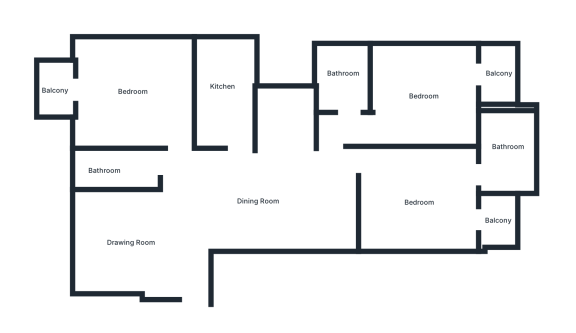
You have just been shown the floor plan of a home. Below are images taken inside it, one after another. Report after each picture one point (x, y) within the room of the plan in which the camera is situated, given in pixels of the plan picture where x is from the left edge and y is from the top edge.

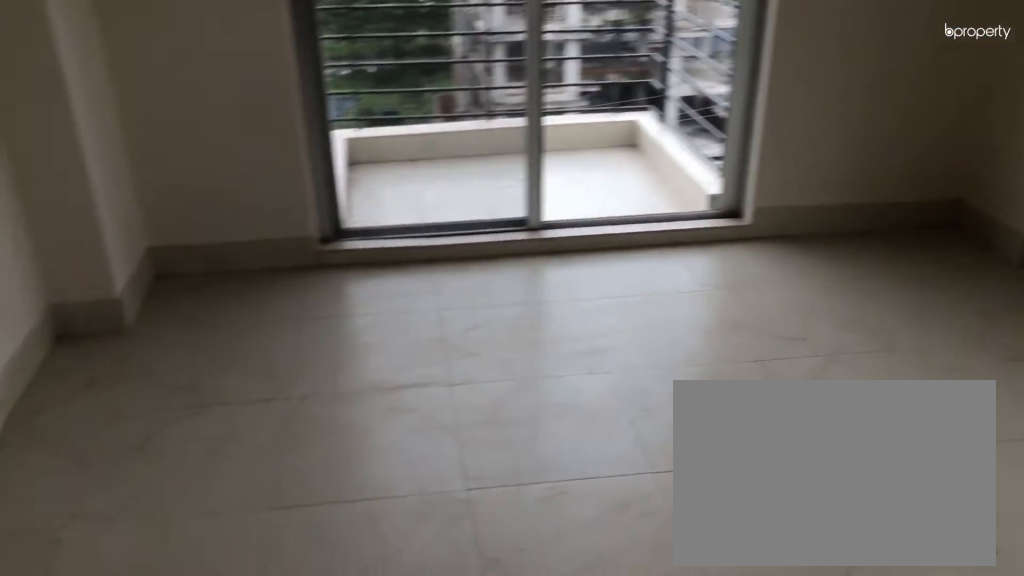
(129, 95)
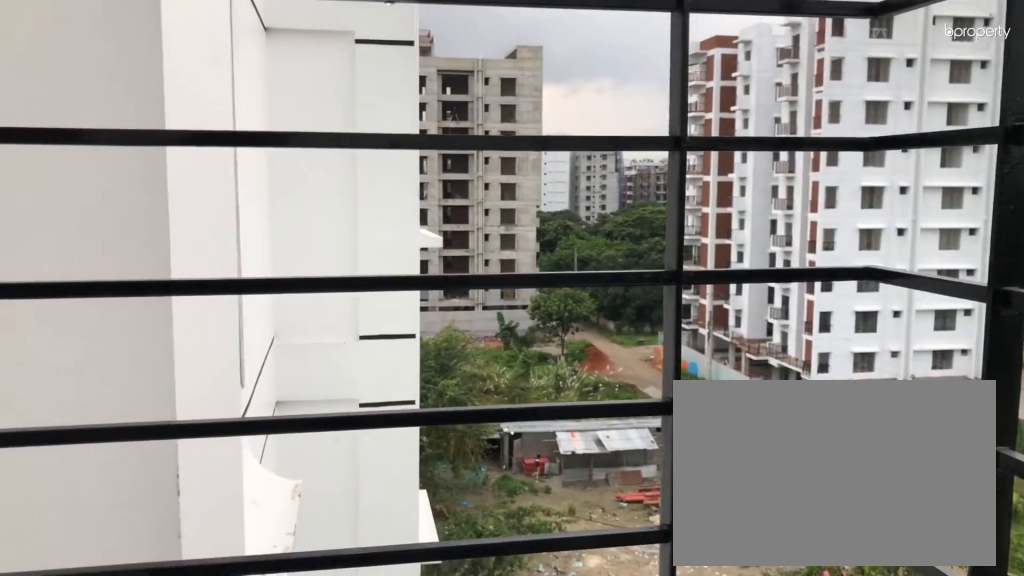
(52, 90)
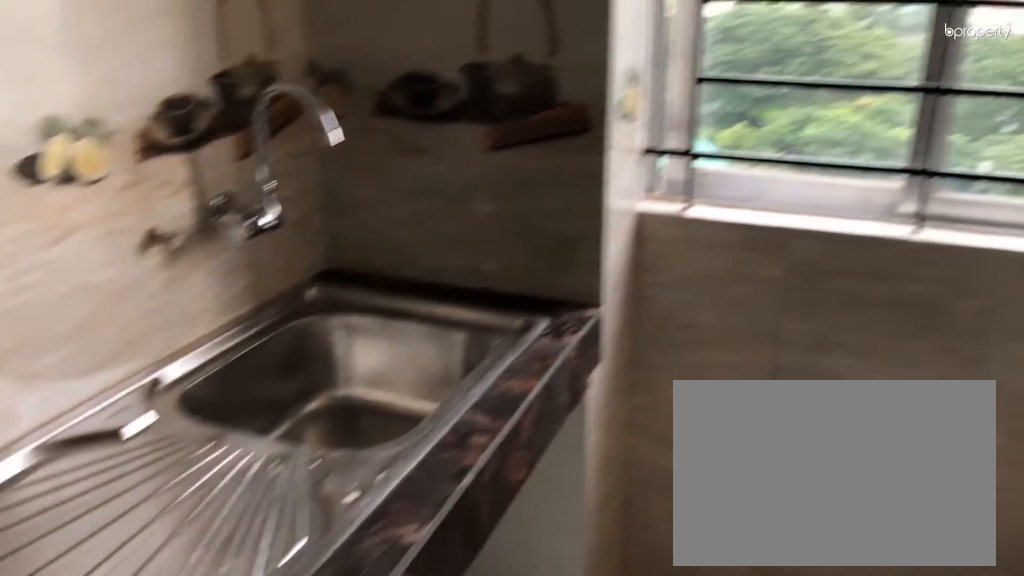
(223, 92)
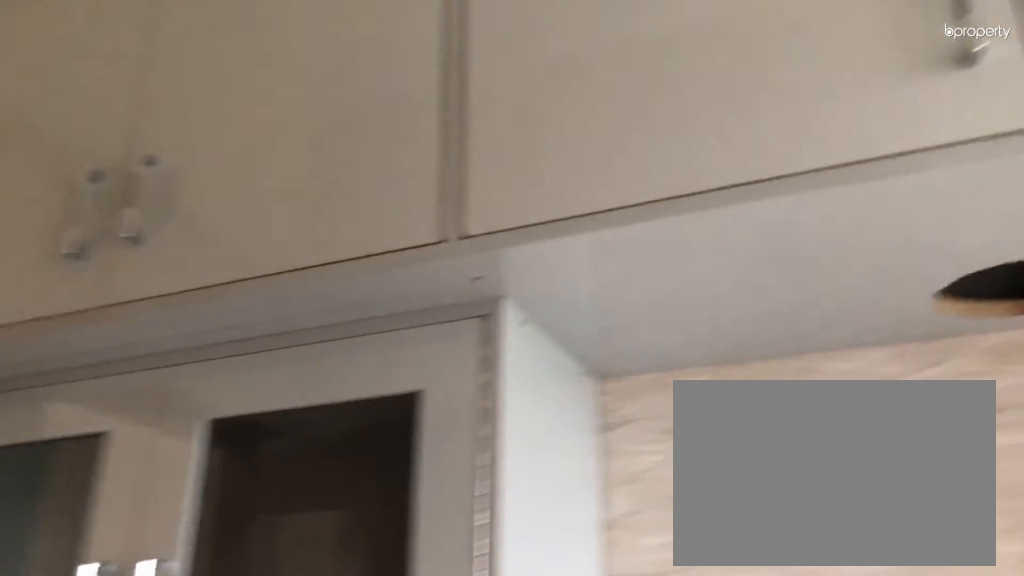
(223, 92)
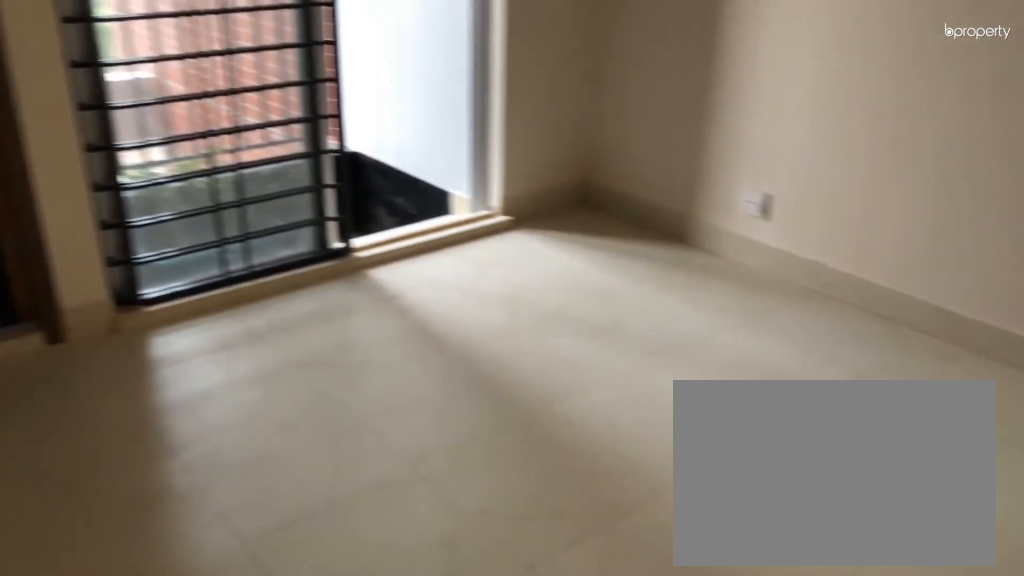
(424, 204)
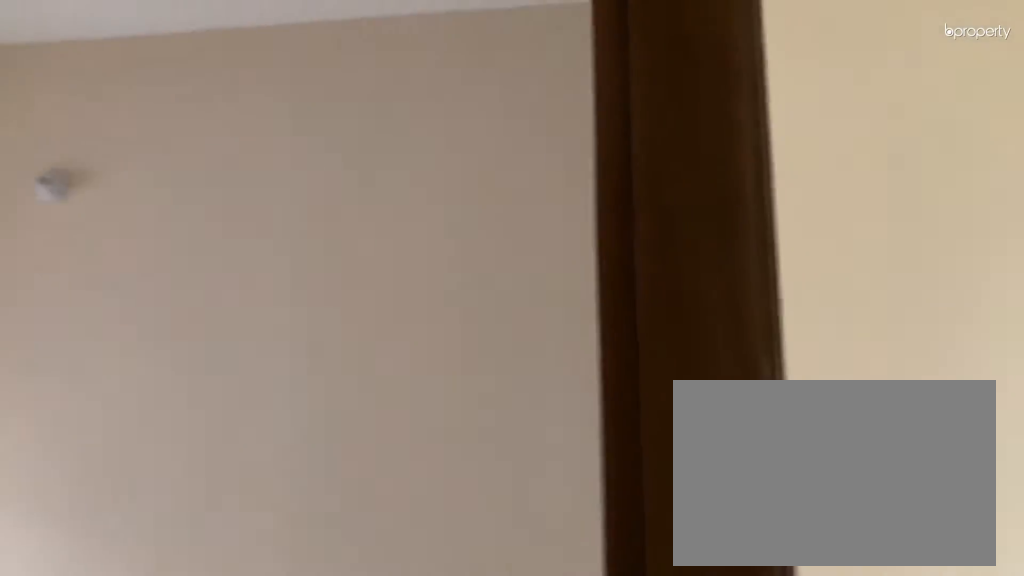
(424, 204)
